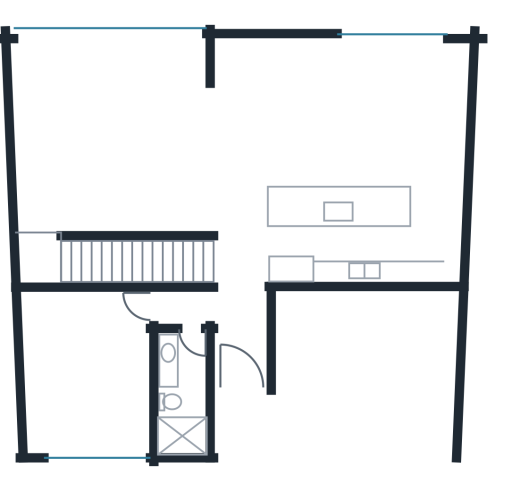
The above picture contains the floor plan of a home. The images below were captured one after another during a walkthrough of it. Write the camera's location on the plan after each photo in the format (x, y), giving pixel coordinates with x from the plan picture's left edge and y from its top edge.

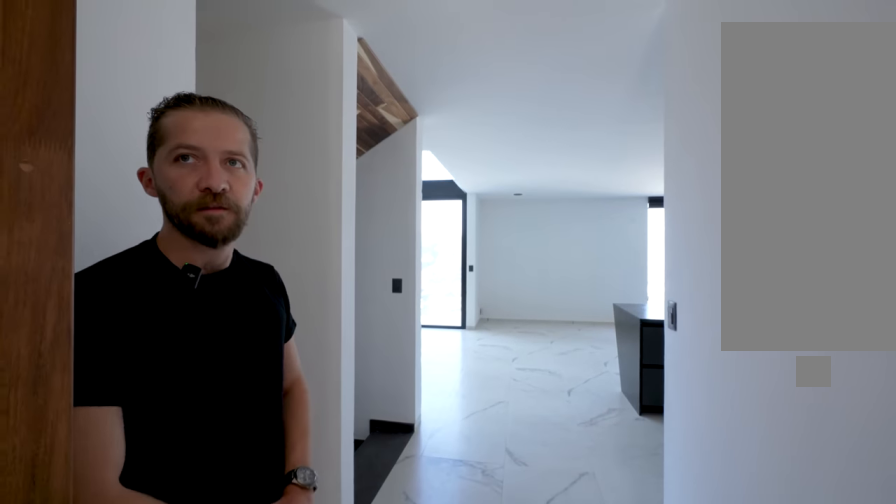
(237, 393)
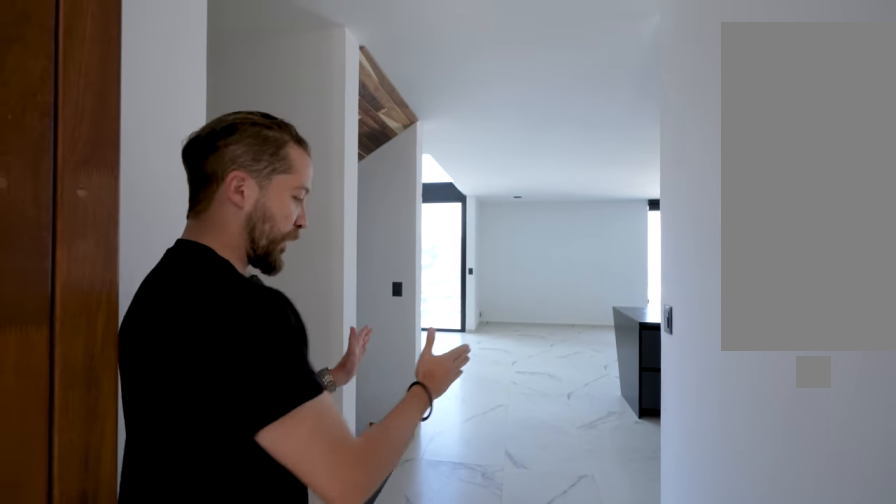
(238, 393)
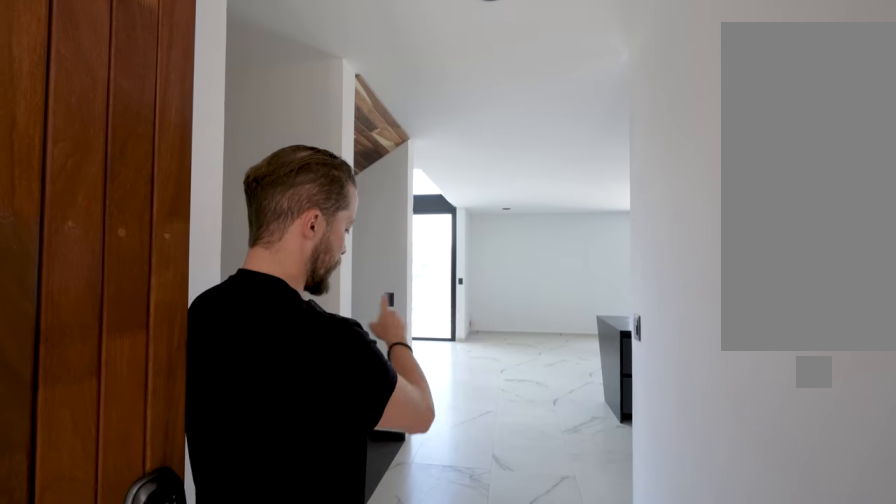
(237, 393)
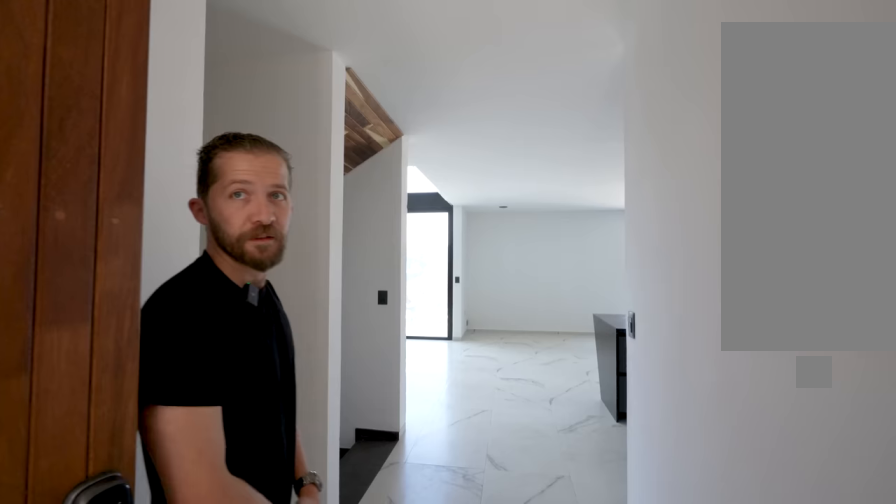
(237, 393)
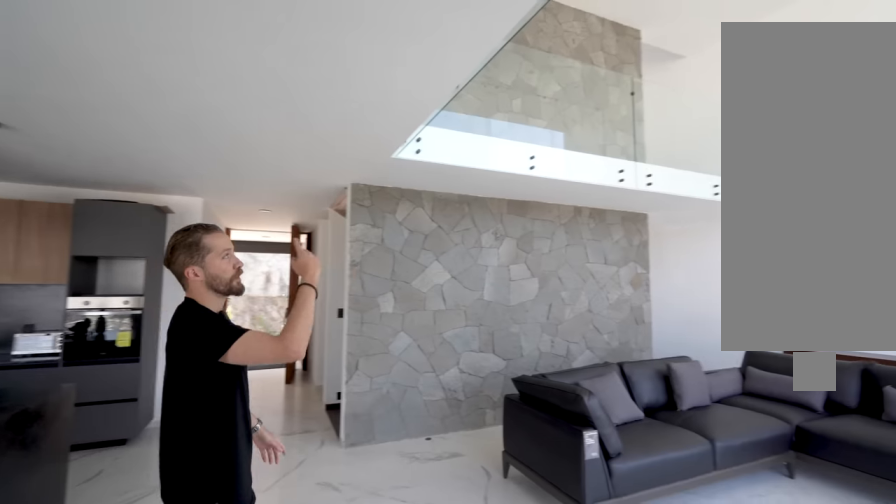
(252, 98)
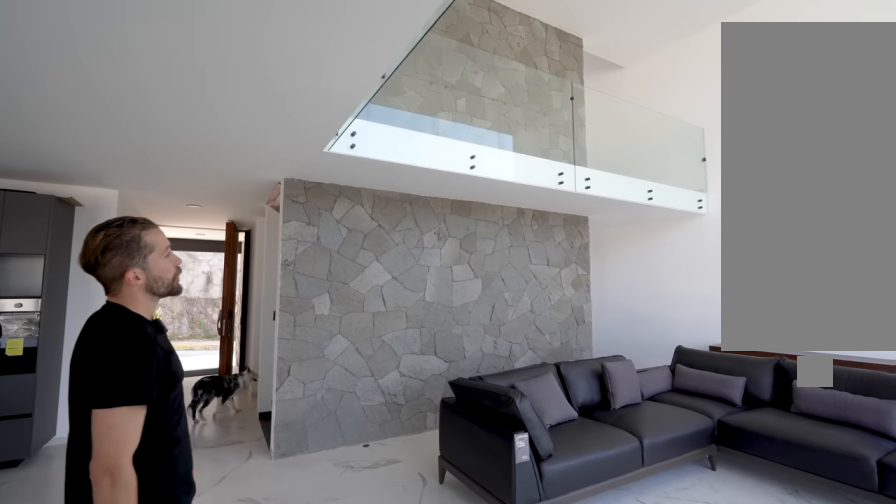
(261, 97)
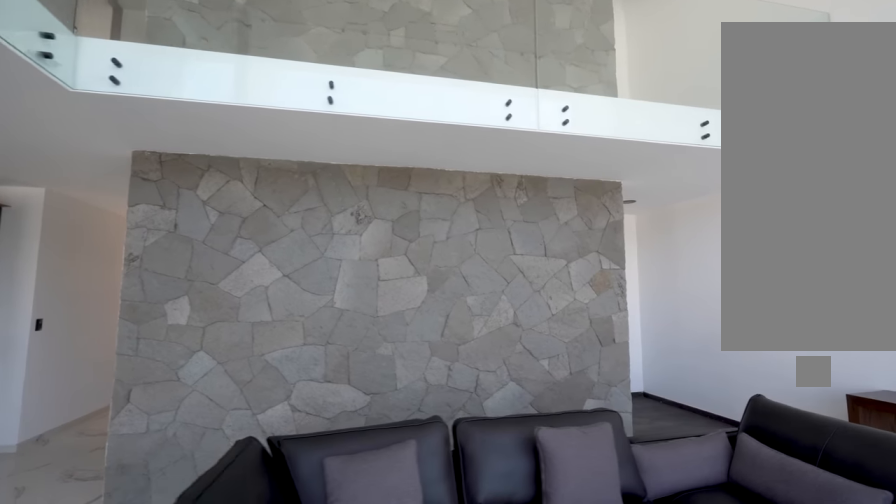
(227, 104)
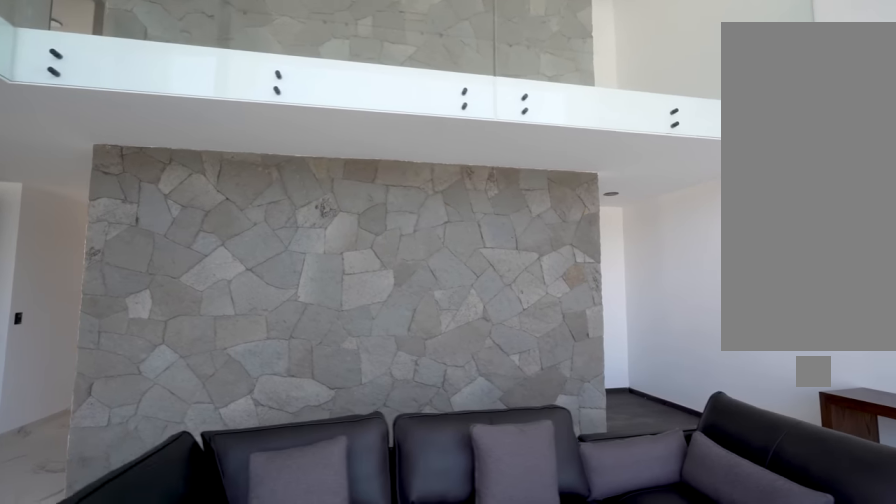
(217, 105)
